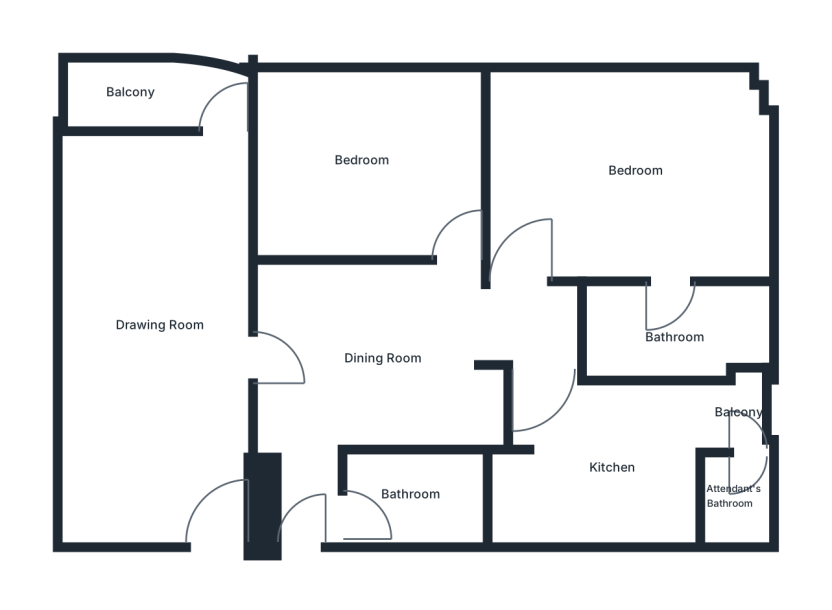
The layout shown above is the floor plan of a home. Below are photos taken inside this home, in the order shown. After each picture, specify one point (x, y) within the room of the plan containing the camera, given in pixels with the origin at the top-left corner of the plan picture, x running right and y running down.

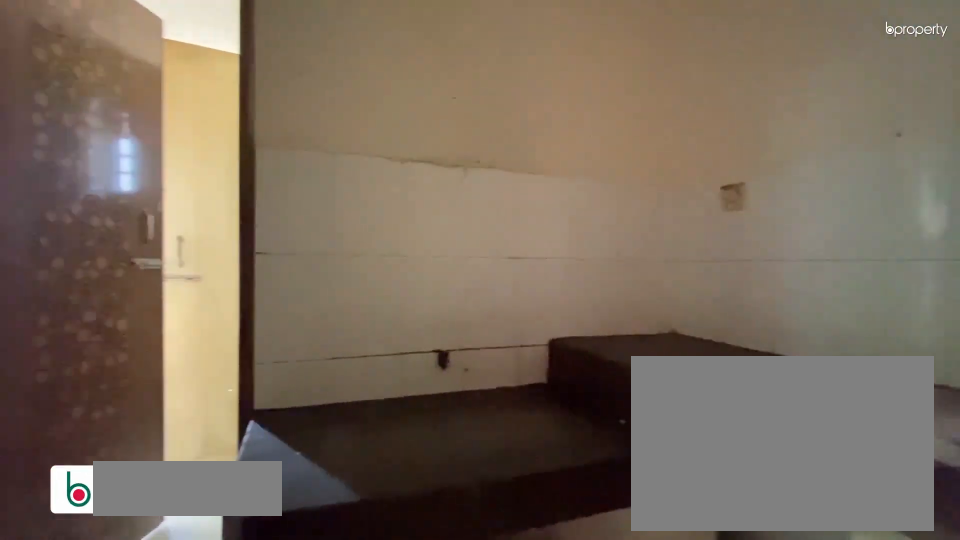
(599, 466)
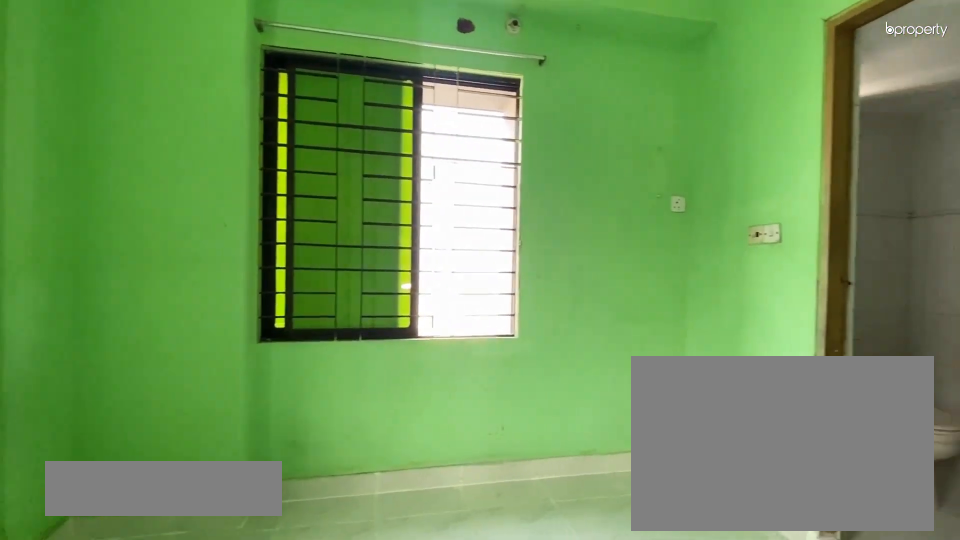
(631, 187)
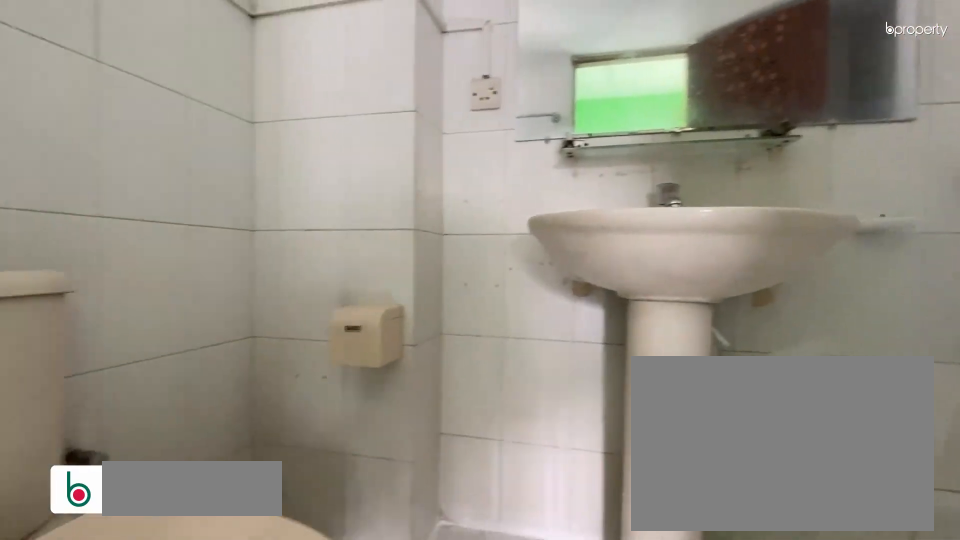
(668, 326)
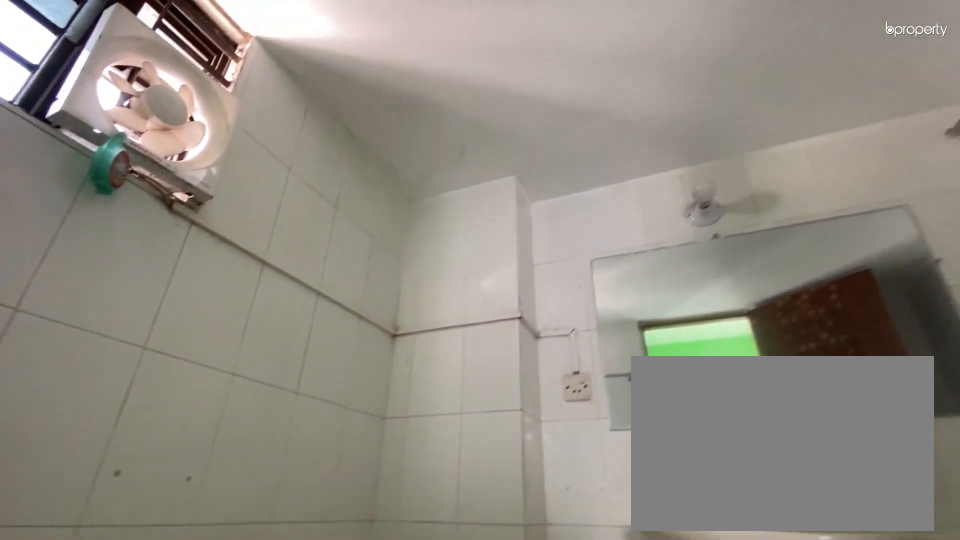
(668, 326)
